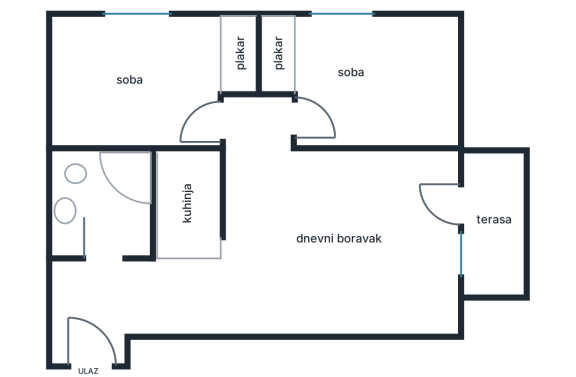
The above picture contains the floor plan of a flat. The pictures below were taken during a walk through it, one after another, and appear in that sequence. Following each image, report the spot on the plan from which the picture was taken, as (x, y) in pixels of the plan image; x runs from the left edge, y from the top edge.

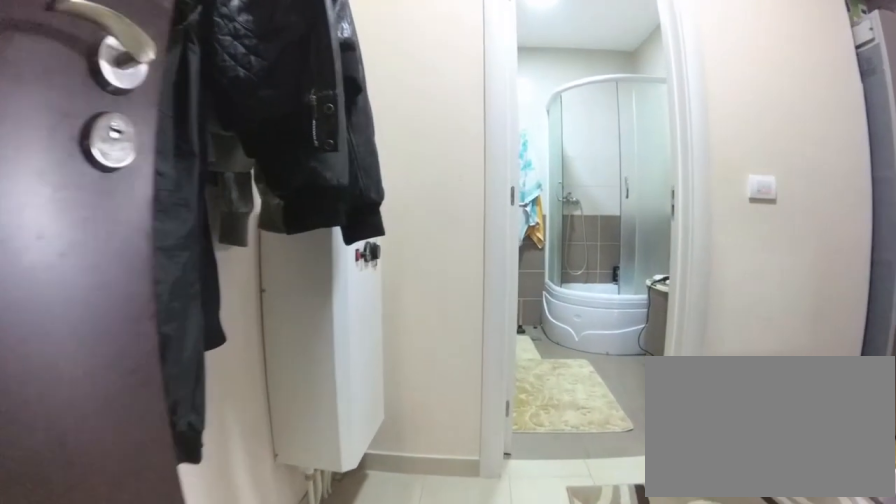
(83, 365)
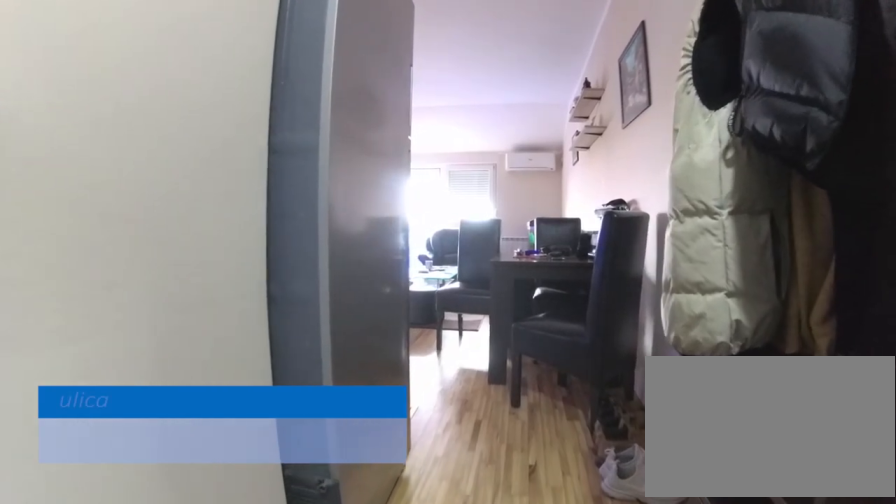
(99, 311)
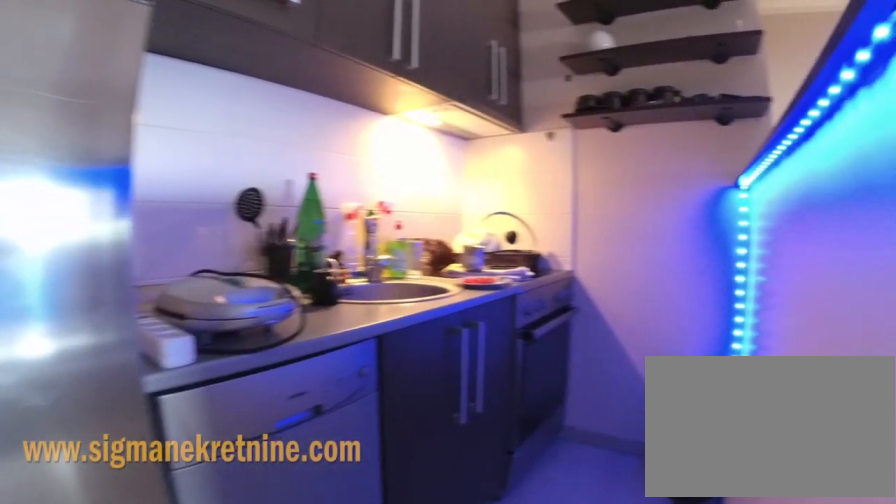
(201, 248)
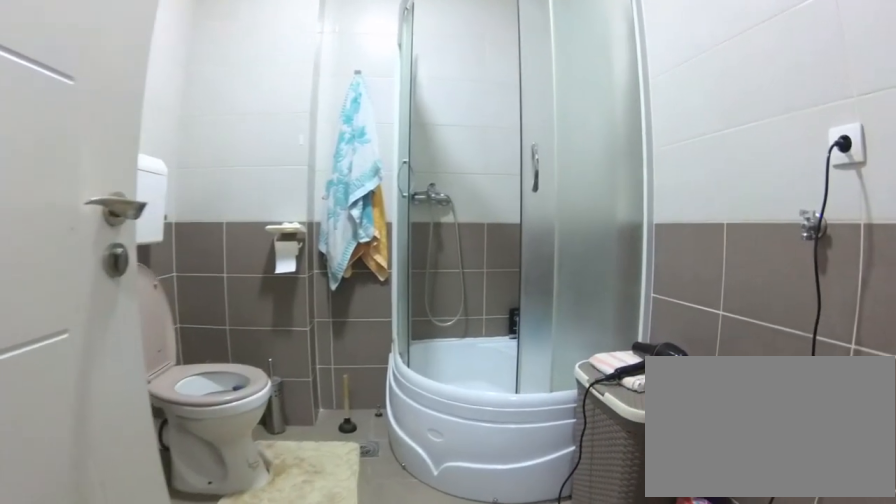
(103, 263)
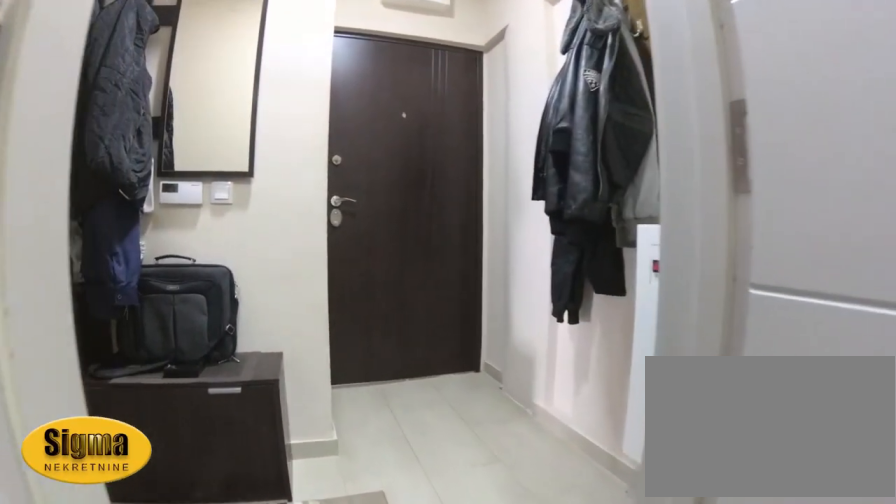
(99, 224)
